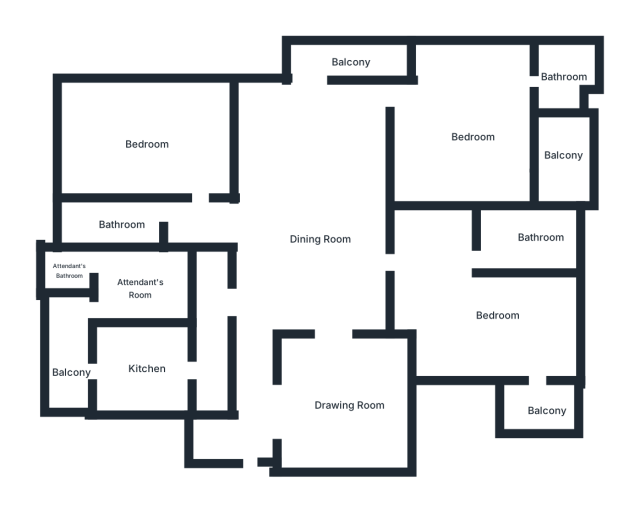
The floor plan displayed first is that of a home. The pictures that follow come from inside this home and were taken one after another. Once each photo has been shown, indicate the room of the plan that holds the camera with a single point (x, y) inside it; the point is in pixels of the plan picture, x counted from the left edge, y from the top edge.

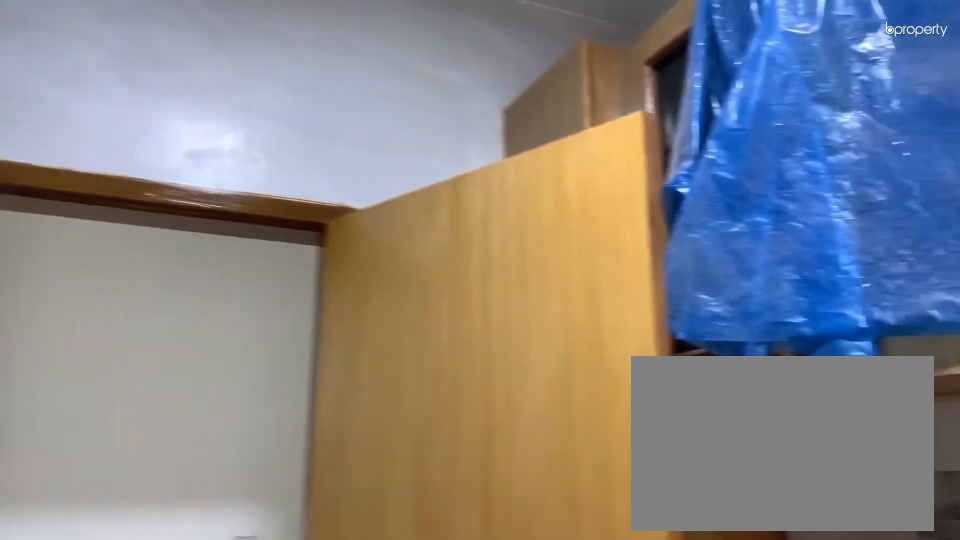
(148, 366)
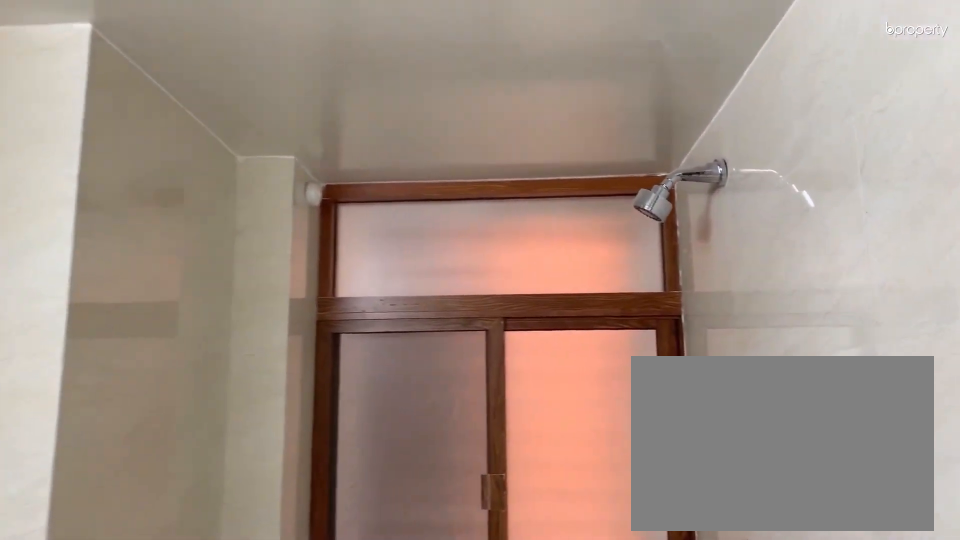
(118, 219)
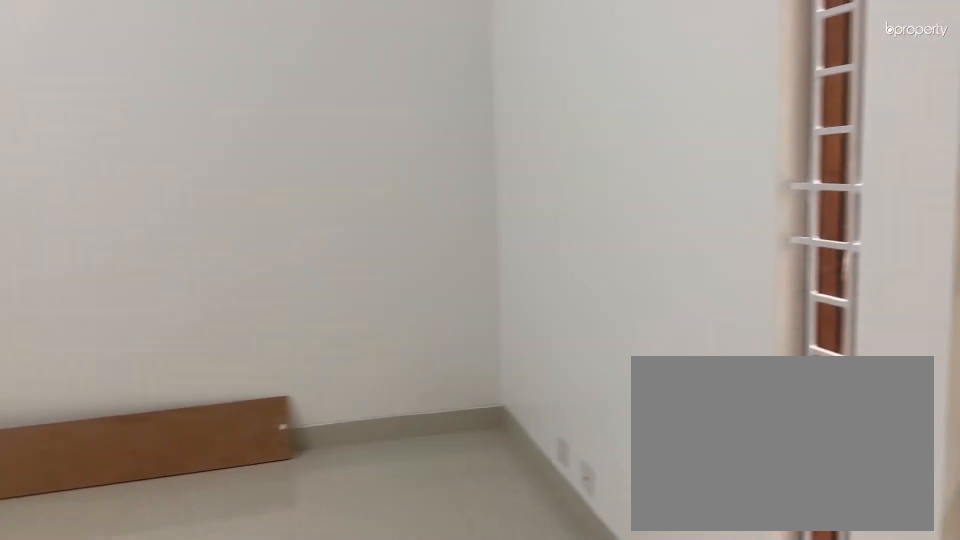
(146, 146)
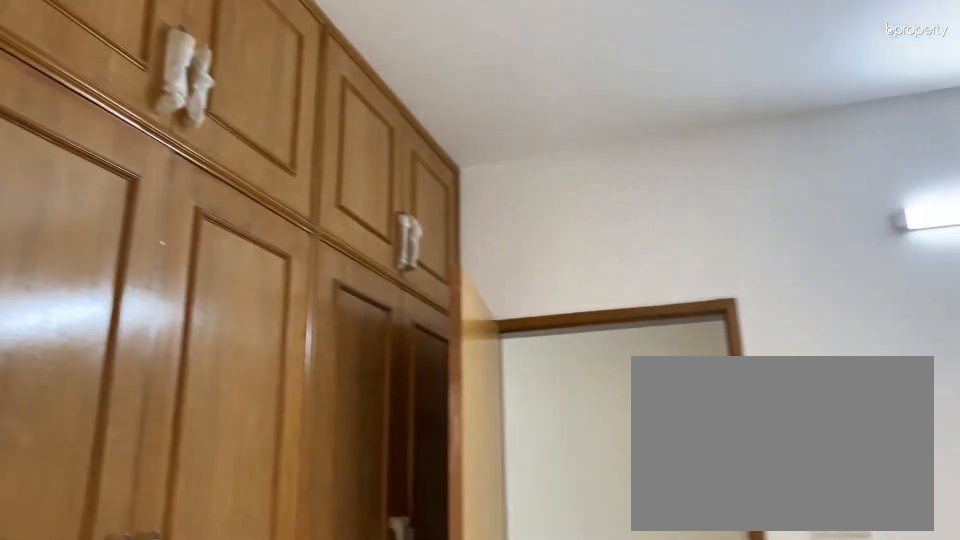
(146, 146)
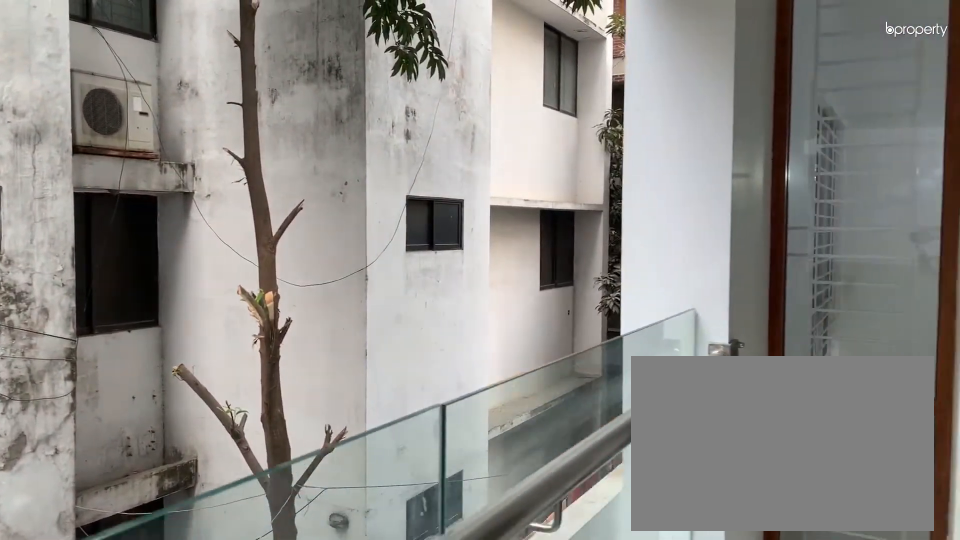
(347, 60)
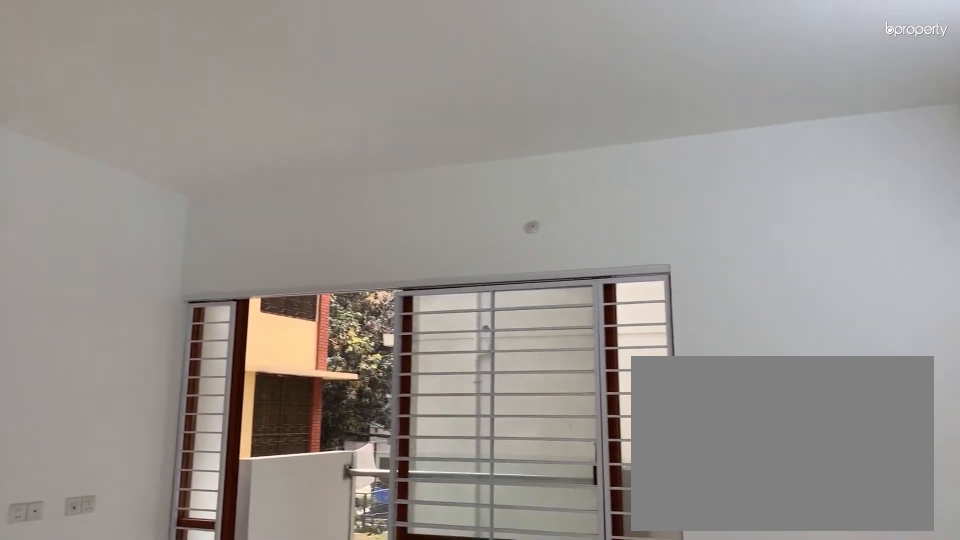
(498, 313)
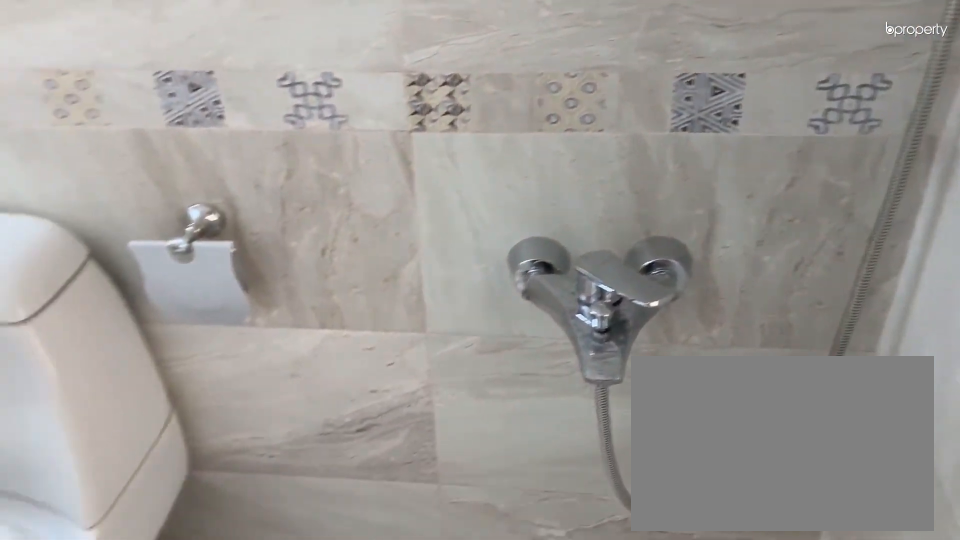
(538, 239)
